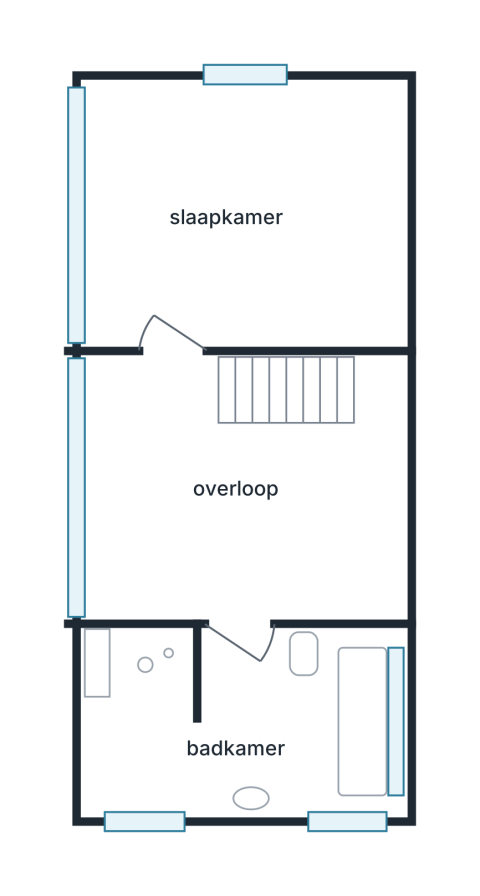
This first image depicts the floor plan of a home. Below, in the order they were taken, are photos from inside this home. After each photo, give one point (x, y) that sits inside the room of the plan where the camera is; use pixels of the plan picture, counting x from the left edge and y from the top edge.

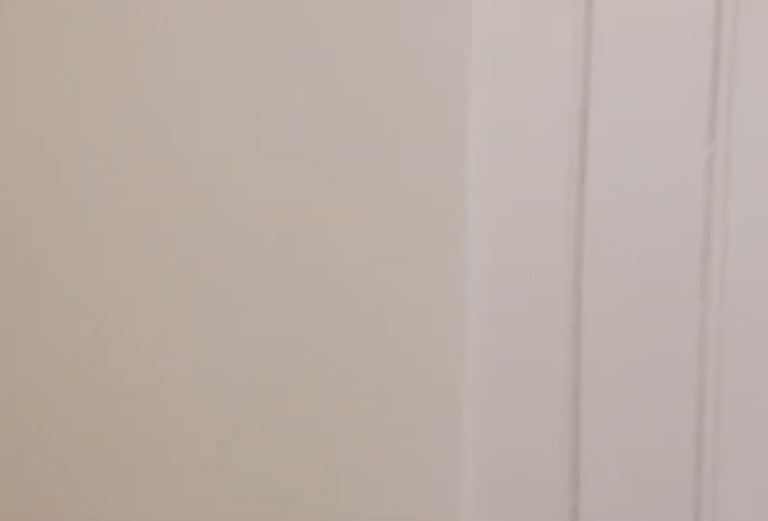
(231, 500)
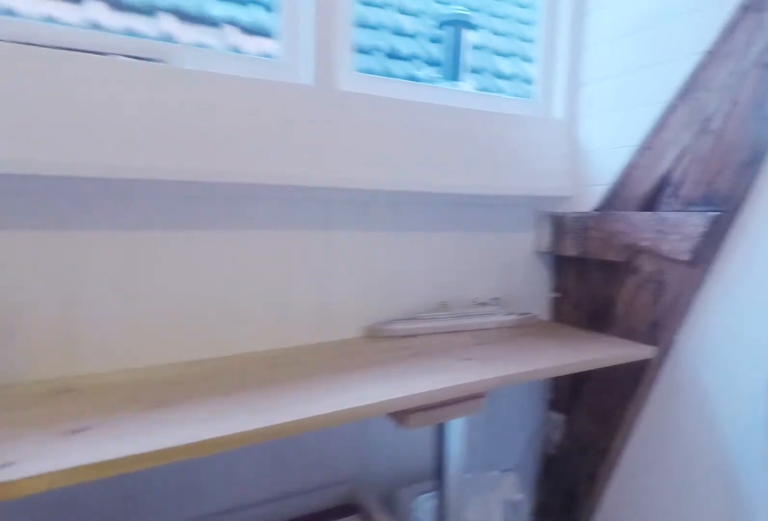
(231, 500)
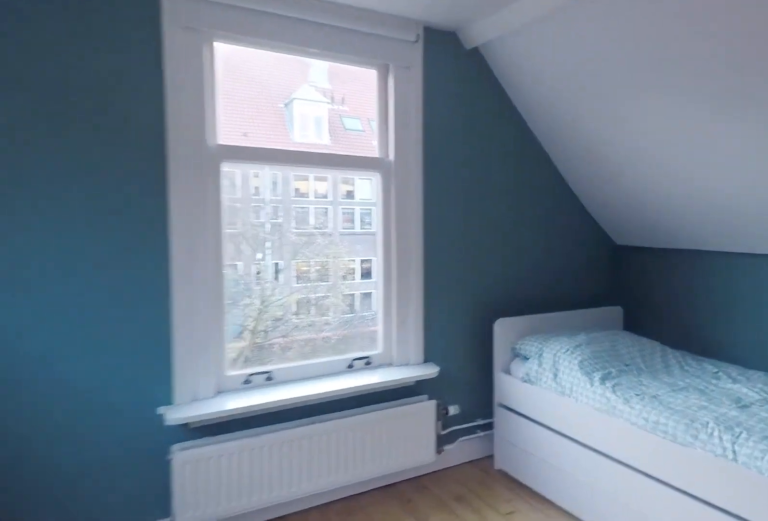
(92, 216)
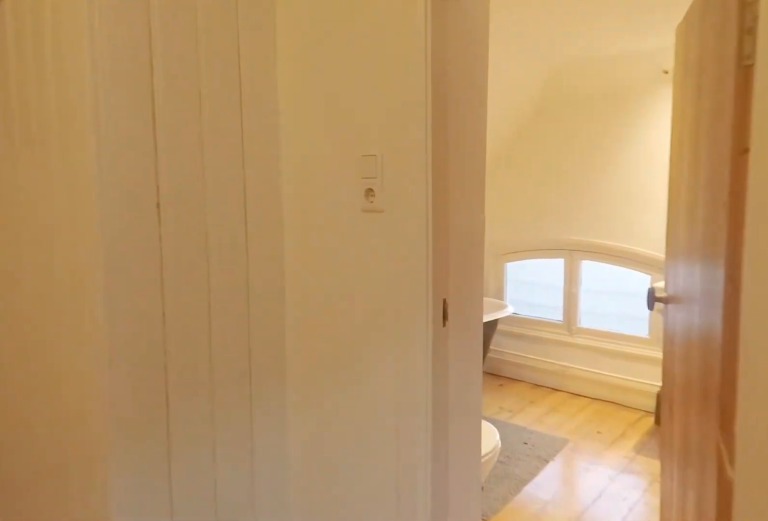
(232, 499)
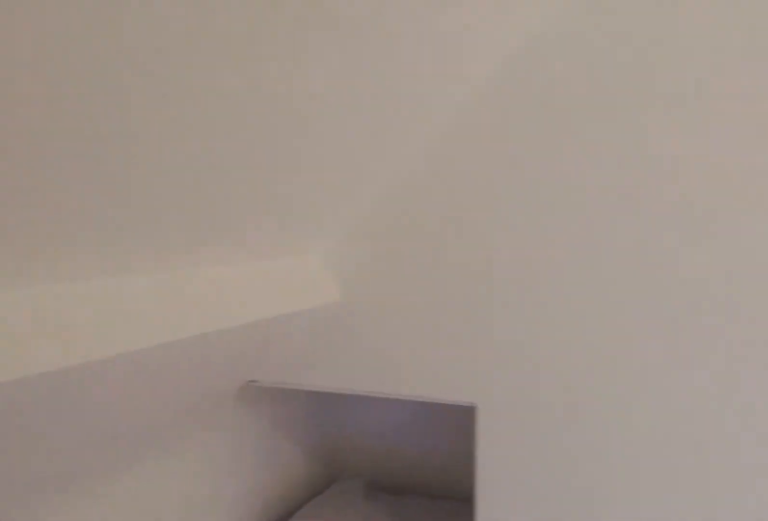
(93, 672)
